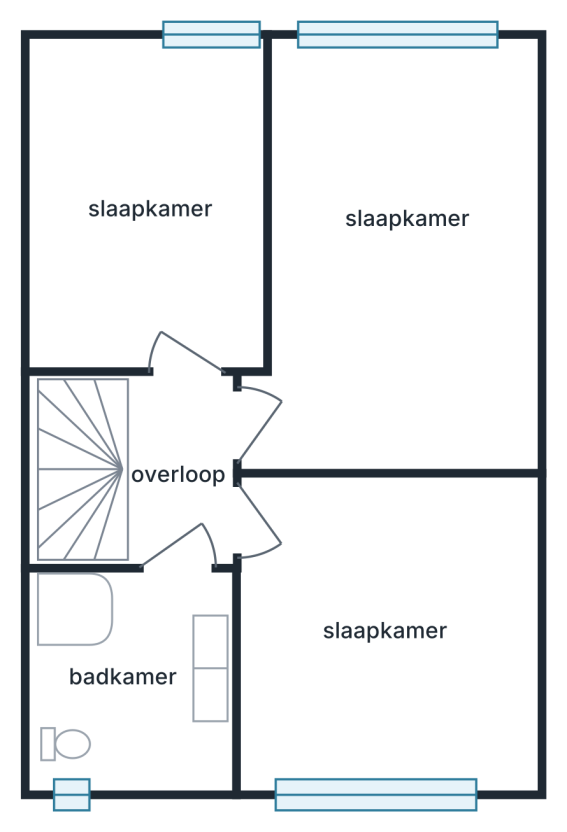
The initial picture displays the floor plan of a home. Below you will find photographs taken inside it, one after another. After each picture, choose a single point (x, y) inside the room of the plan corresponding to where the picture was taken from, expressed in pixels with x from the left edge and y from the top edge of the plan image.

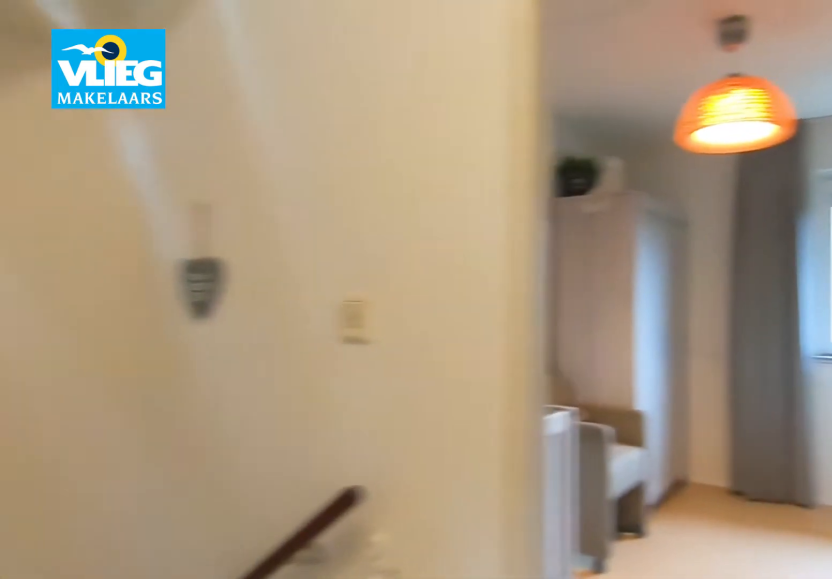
(177, 478)
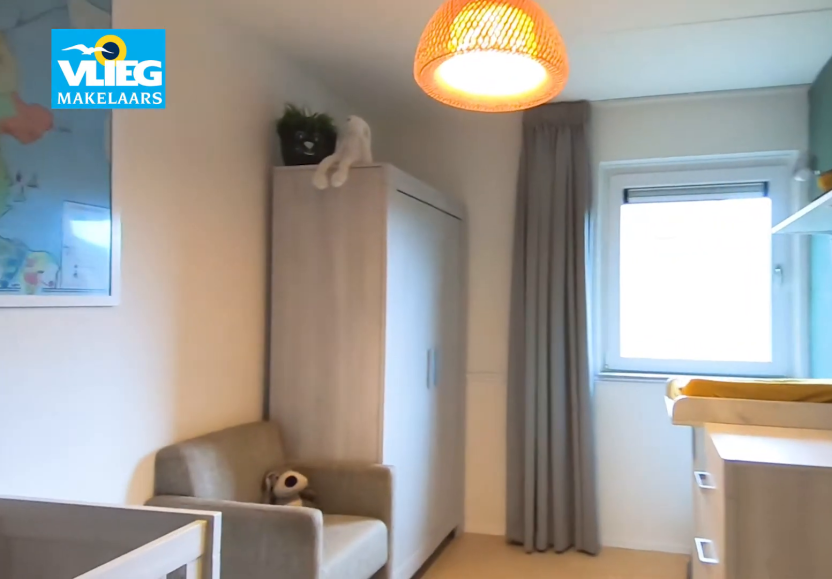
(137, 182)
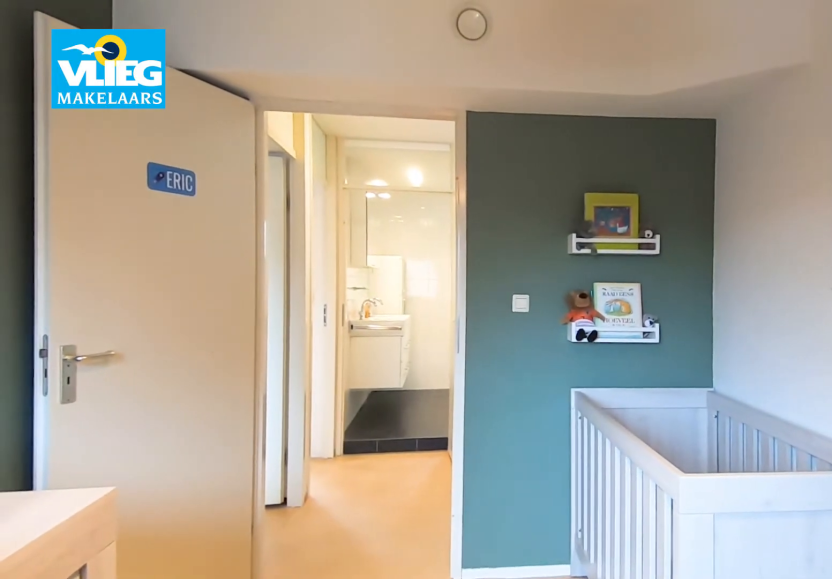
(137, 182)
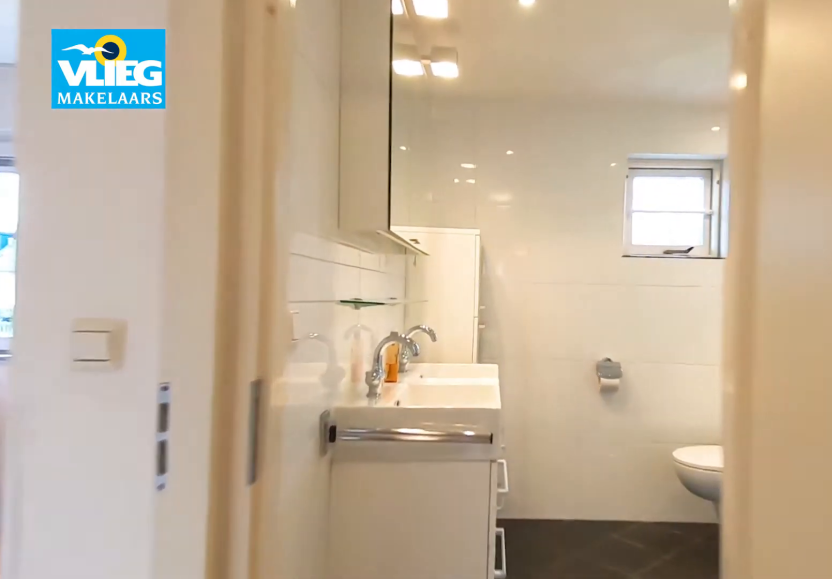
(177, 478)
